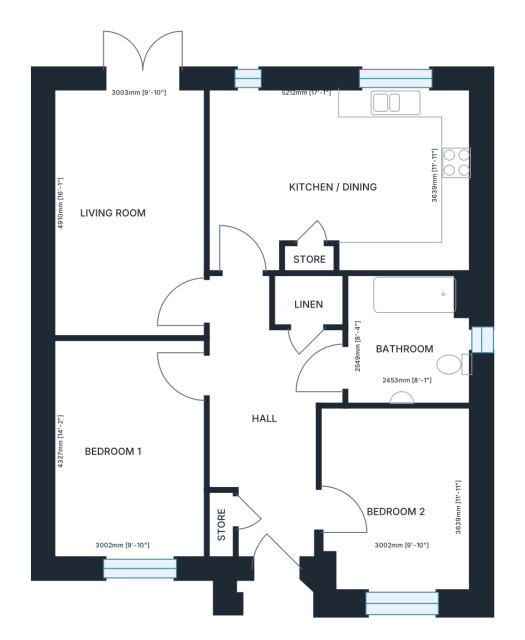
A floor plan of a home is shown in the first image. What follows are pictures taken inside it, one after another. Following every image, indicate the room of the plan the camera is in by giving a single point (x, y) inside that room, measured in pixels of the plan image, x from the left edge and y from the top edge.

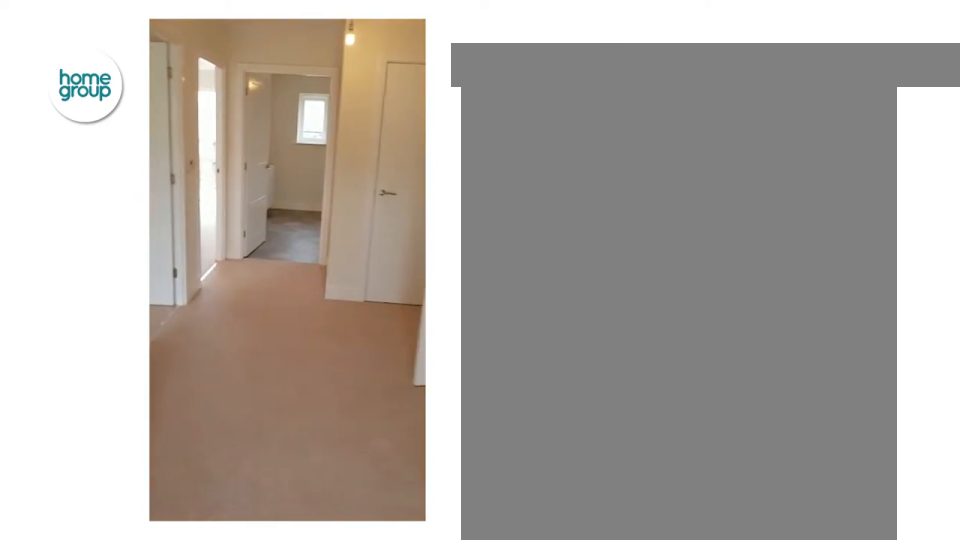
(305, 403)
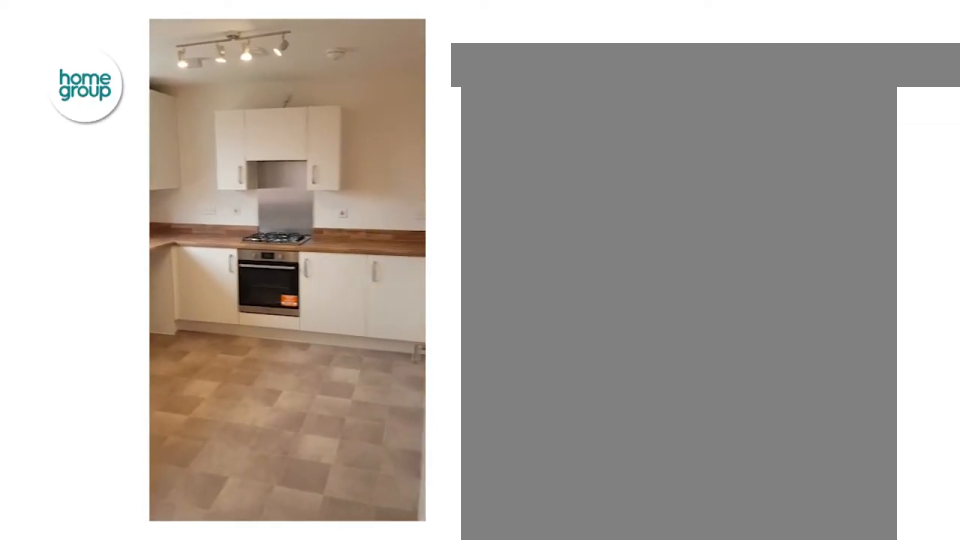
(340, 179)
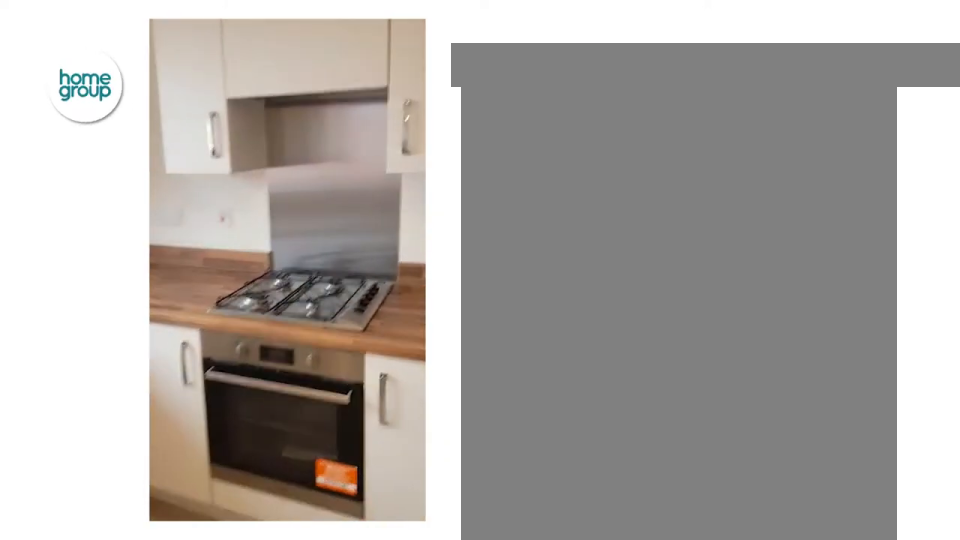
(340, 179)
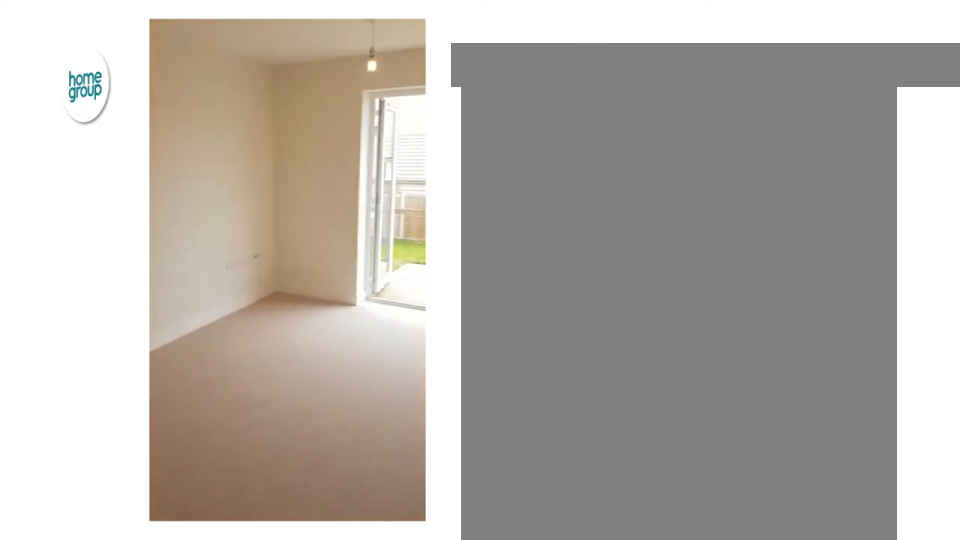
(129, 212)
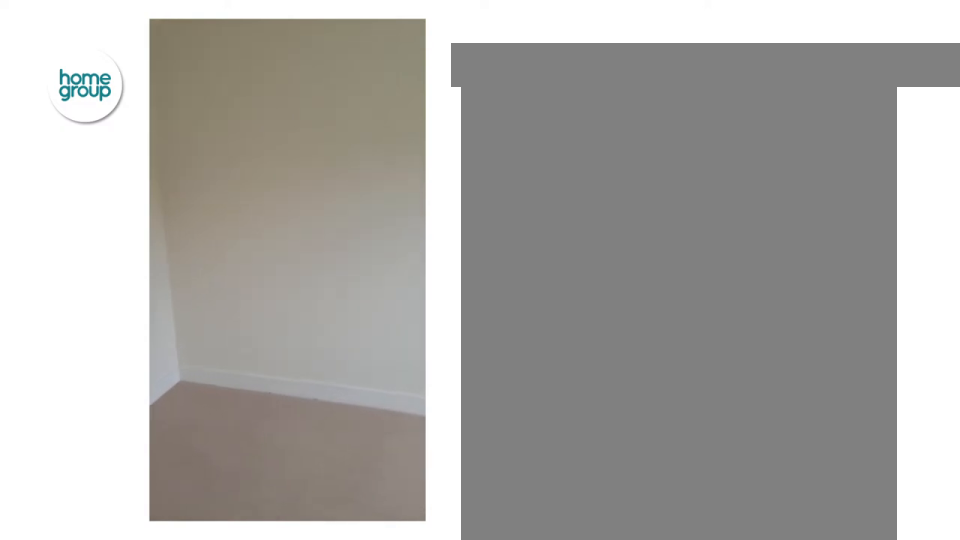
(398, 499)
